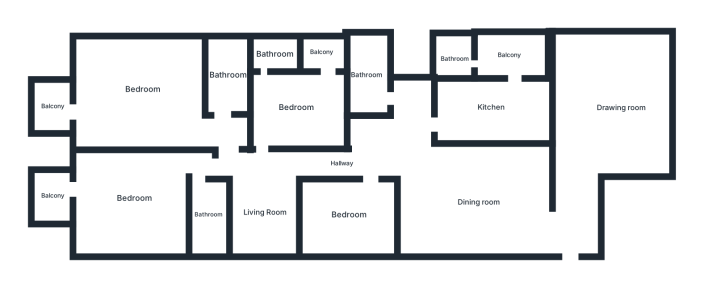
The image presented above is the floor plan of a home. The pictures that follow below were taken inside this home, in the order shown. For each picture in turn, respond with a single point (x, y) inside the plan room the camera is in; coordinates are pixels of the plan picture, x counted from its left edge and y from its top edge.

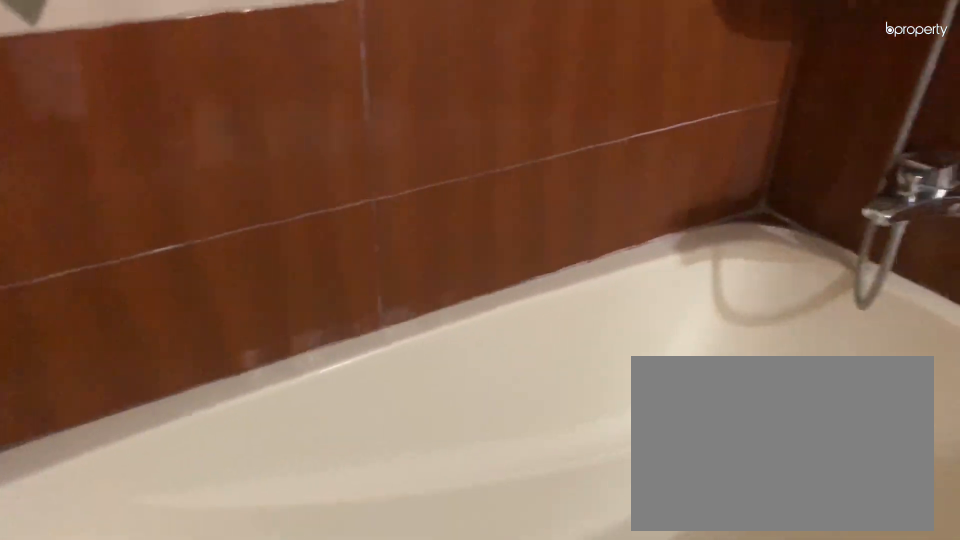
(227, 75)
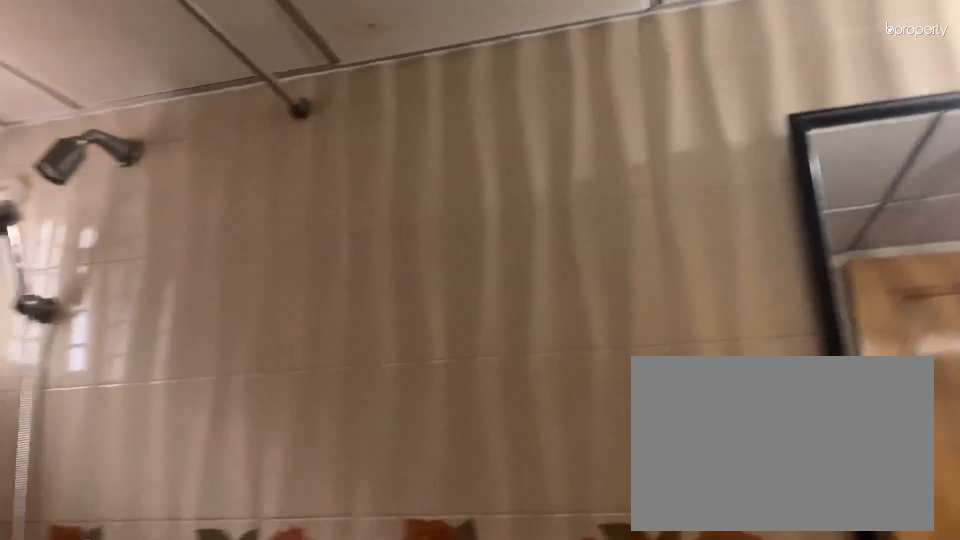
(227, 75)
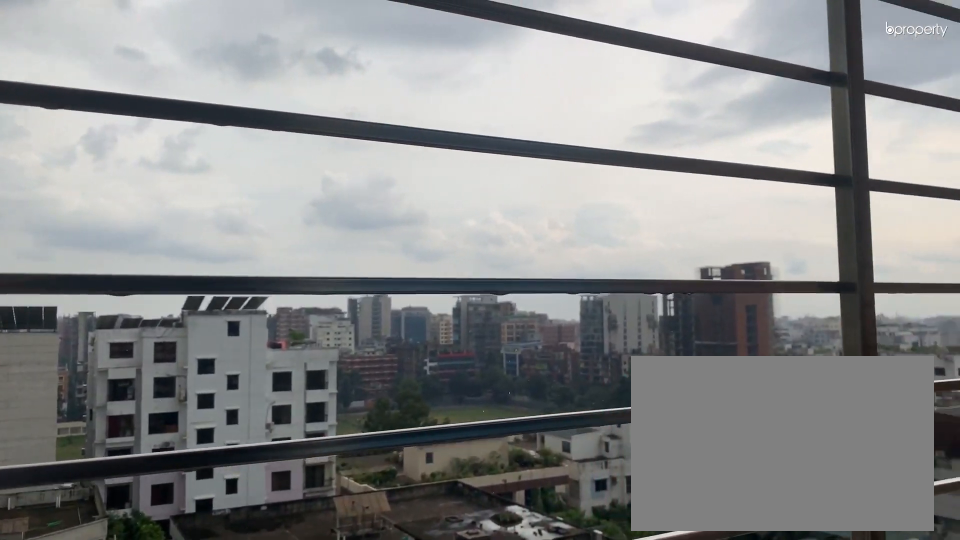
(51, 105)
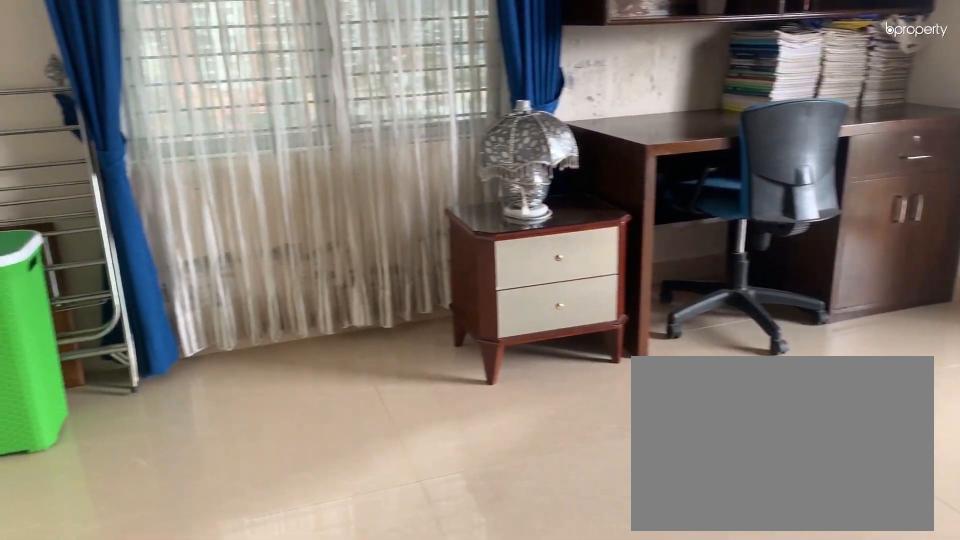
(134, 196)
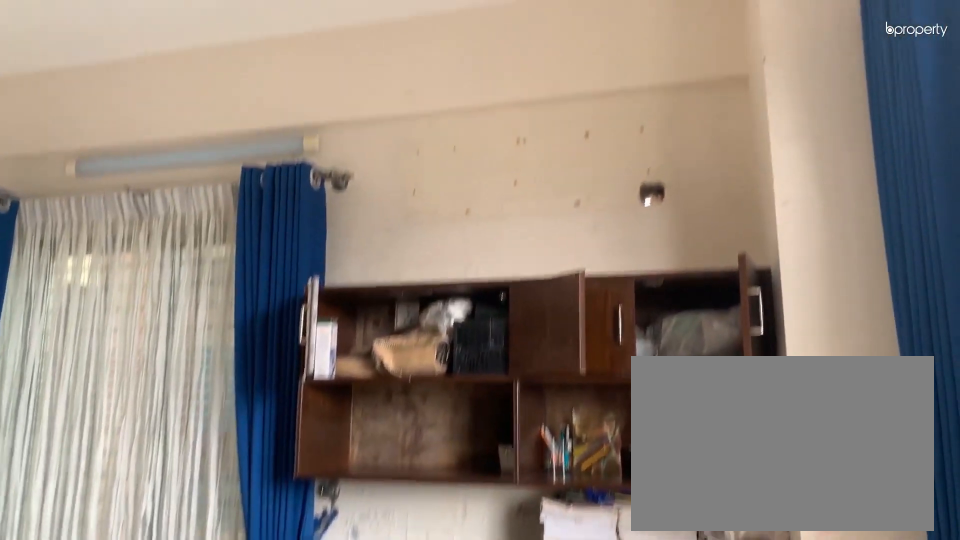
(134, 196)
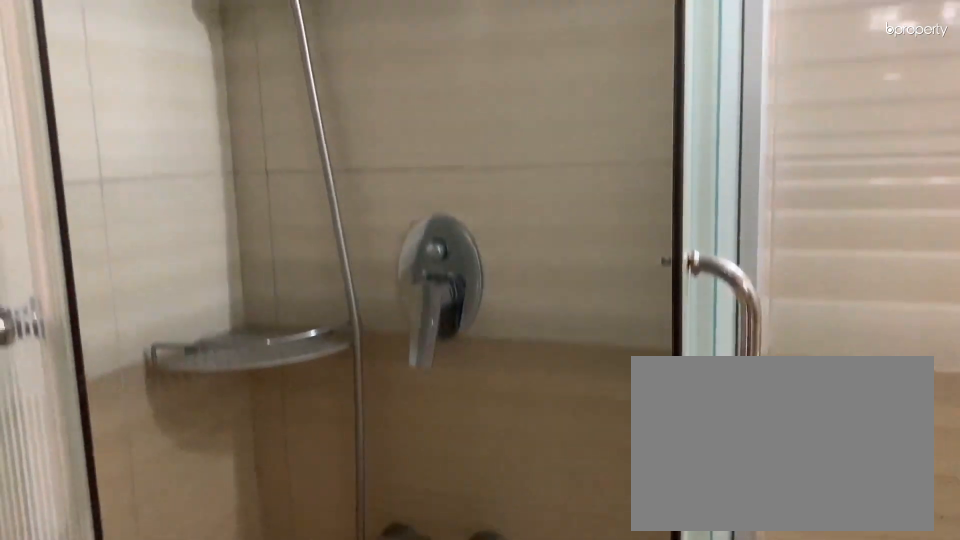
(208, 213)
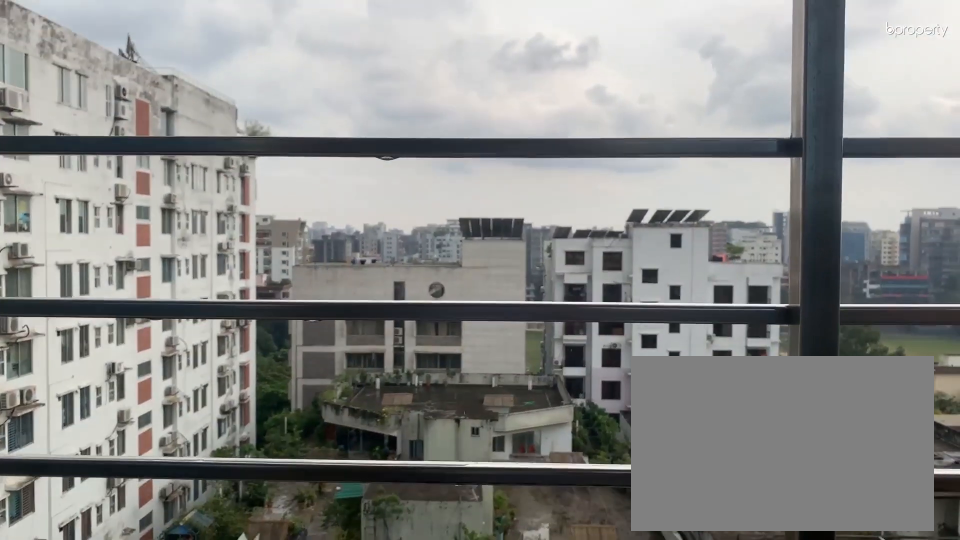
(53, 196)
